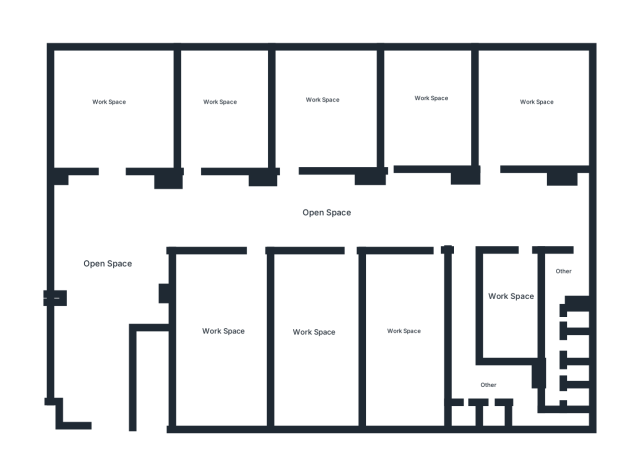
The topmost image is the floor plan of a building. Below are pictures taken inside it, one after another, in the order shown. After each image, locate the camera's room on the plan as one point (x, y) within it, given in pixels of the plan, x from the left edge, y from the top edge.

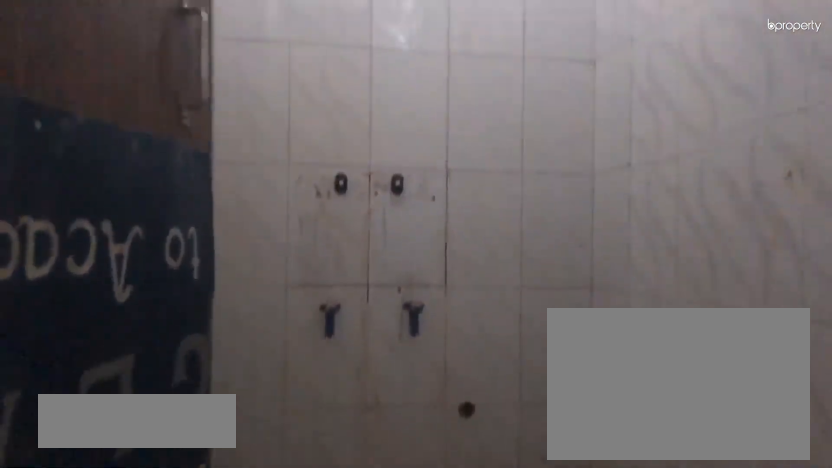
(576, 397)
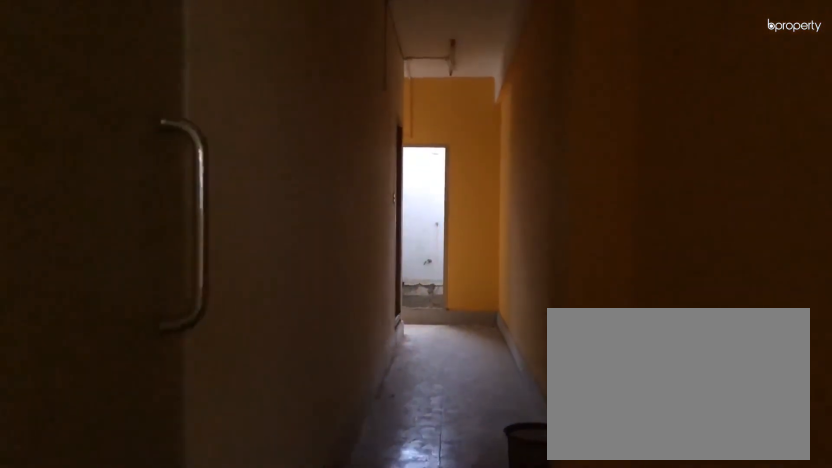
(464, 267)
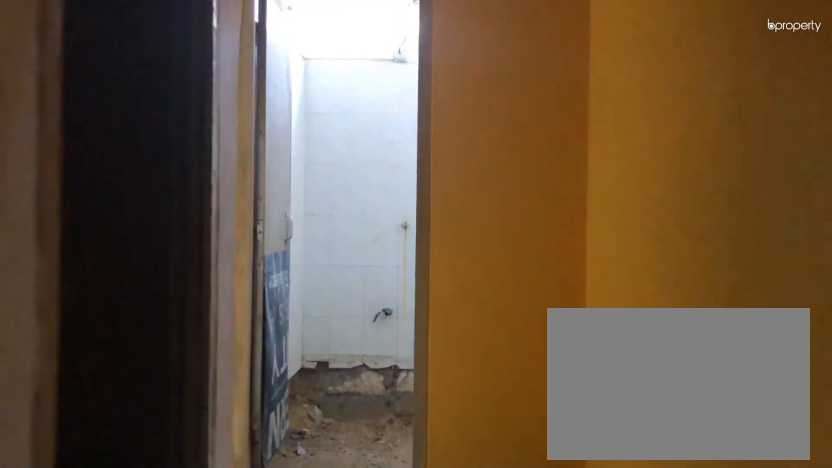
(463, 343)
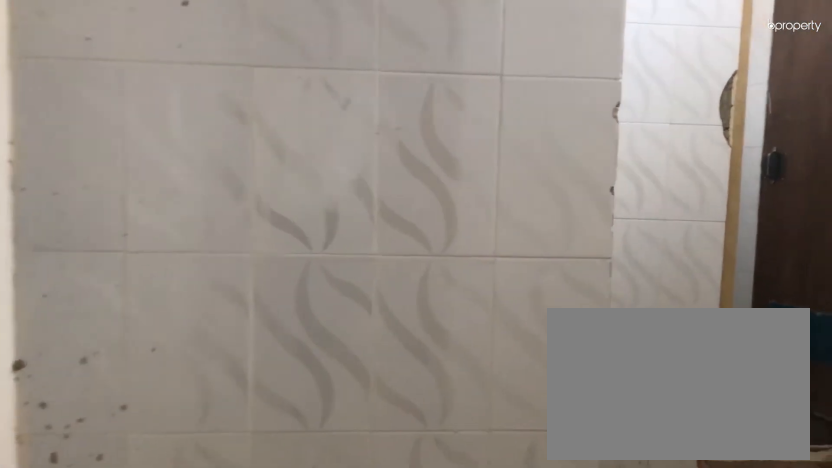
(522, 413)
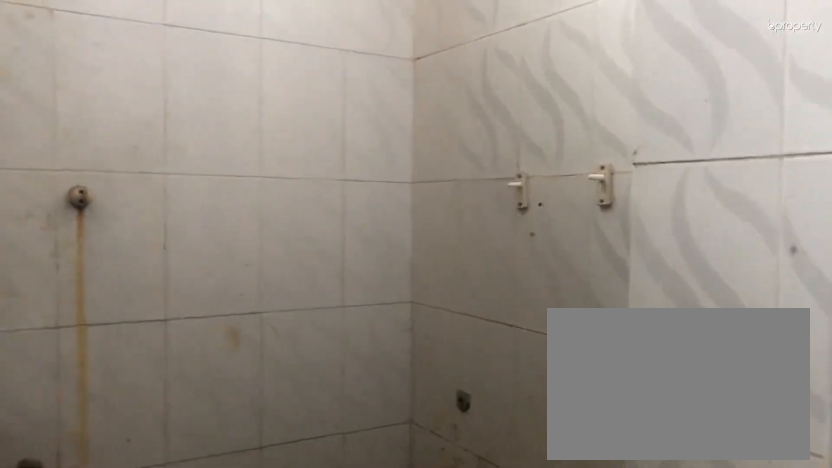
(495, 415)
